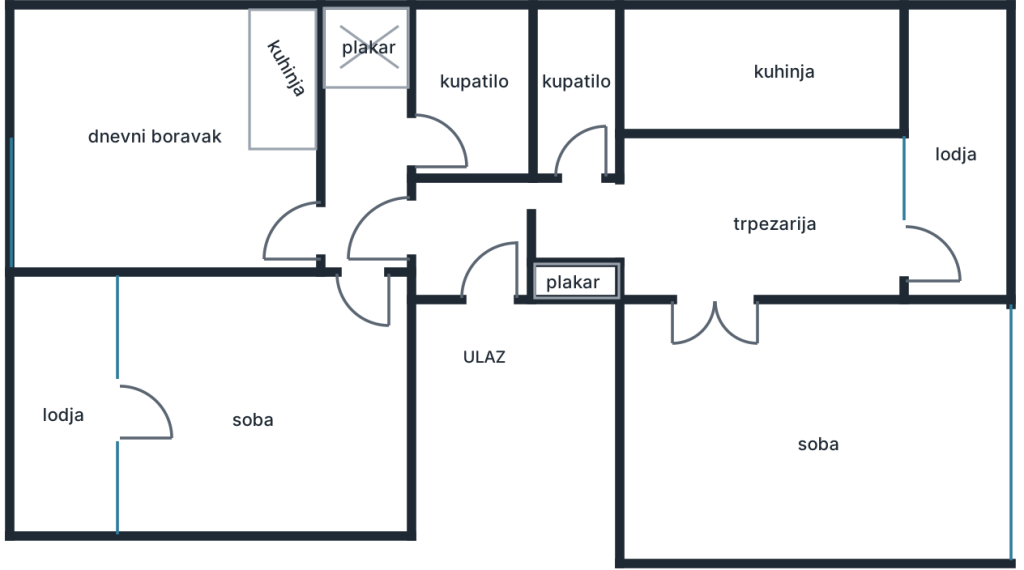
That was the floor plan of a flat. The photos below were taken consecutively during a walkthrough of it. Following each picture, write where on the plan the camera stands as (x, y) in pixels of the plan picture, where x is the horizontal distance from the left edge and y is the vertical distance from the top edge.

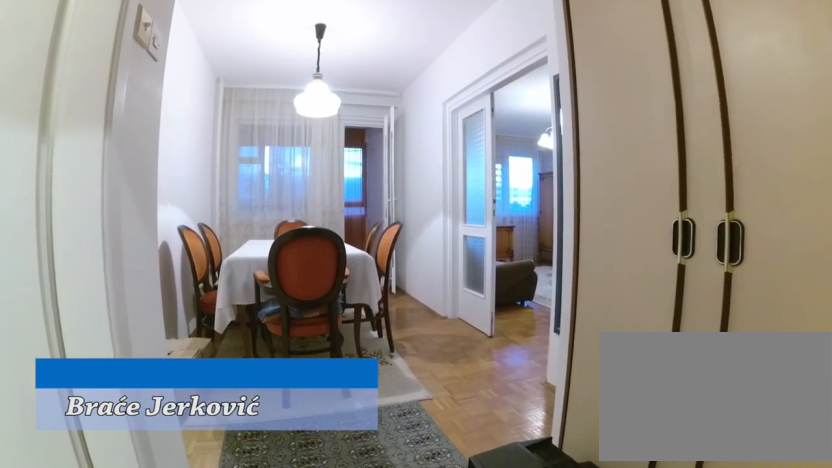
(547, 243)
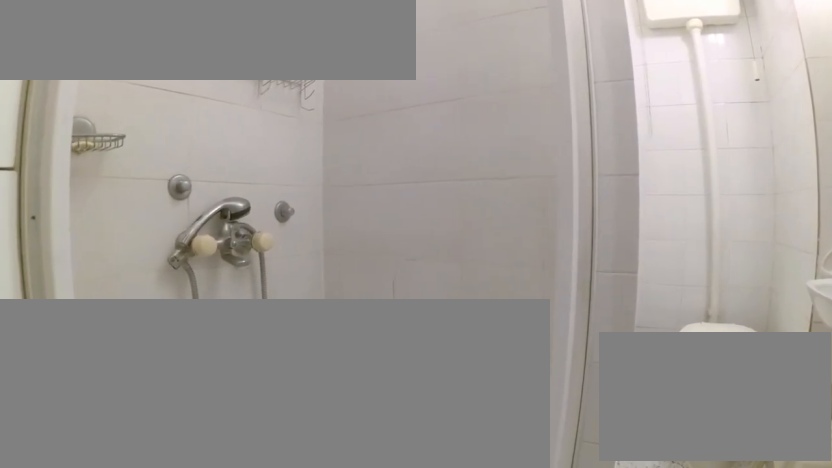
(577, 197)
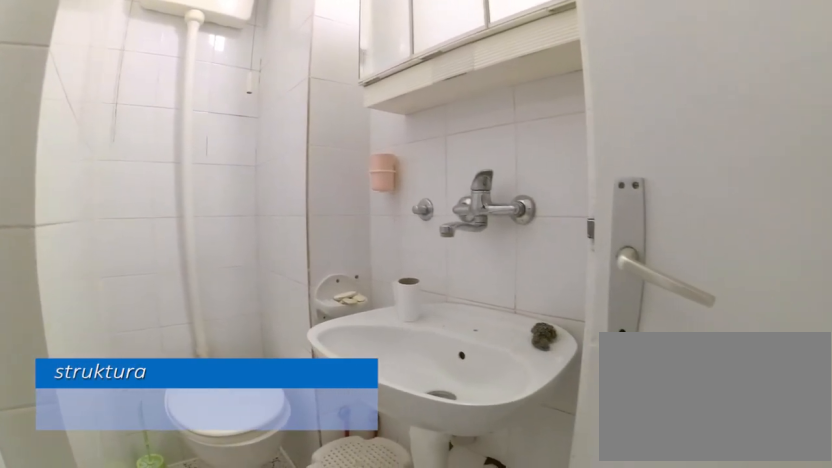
(577, 176)
